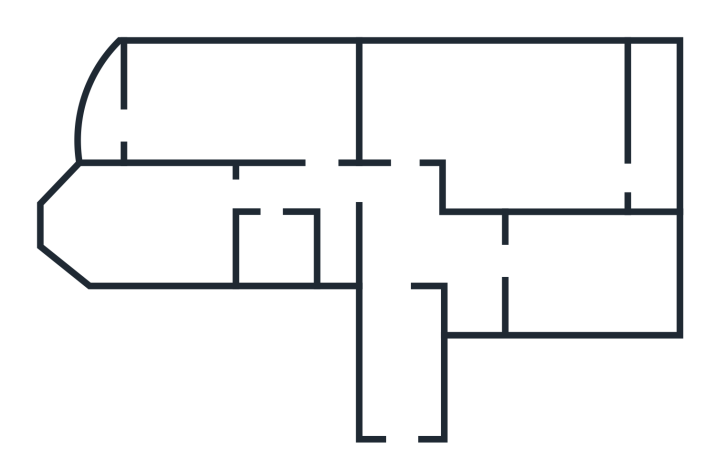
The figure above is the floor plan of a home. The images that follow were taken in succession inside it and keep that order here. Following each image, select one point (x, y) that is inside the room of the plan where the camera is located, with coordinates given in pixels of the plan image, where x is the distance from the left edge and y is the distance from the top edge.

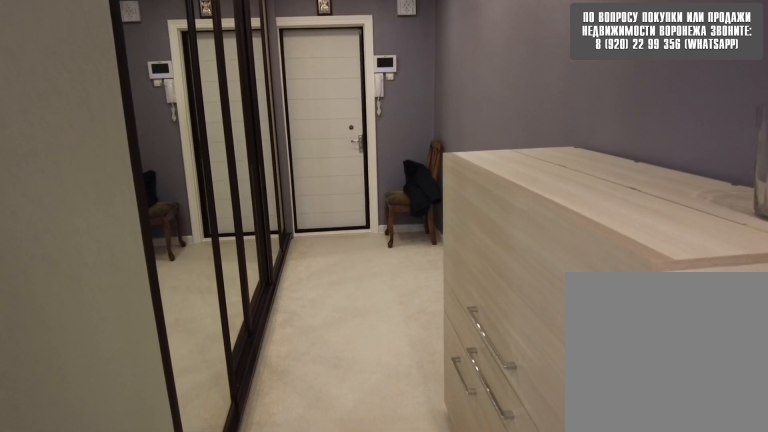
(406, 418)
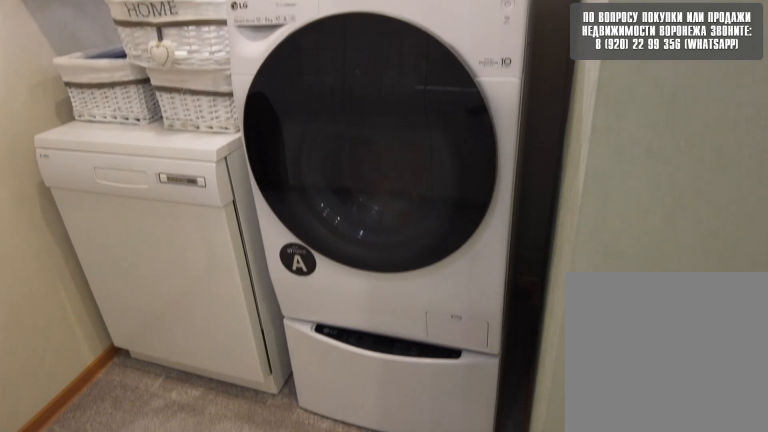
(481, 263)
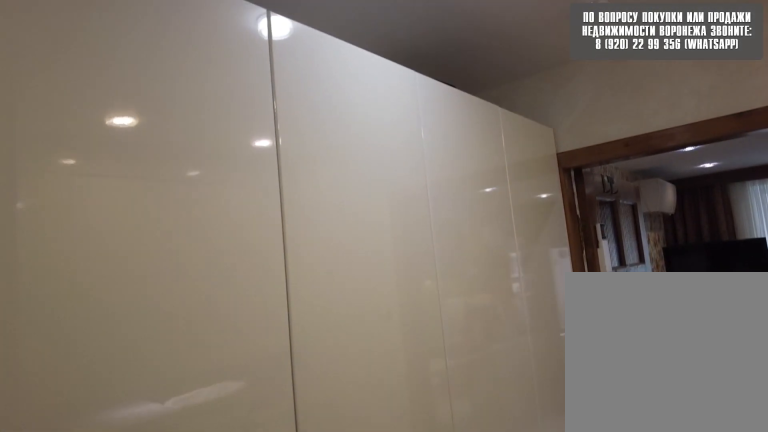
(481, 263)
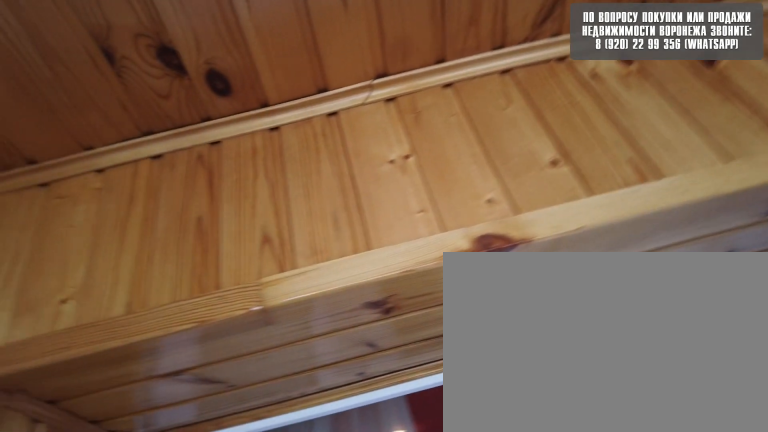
(668, 171)
